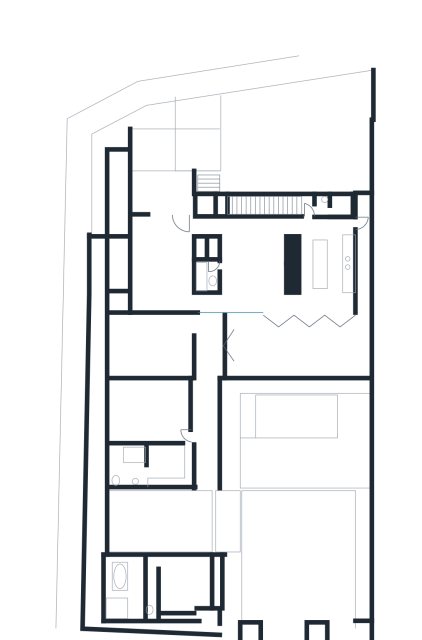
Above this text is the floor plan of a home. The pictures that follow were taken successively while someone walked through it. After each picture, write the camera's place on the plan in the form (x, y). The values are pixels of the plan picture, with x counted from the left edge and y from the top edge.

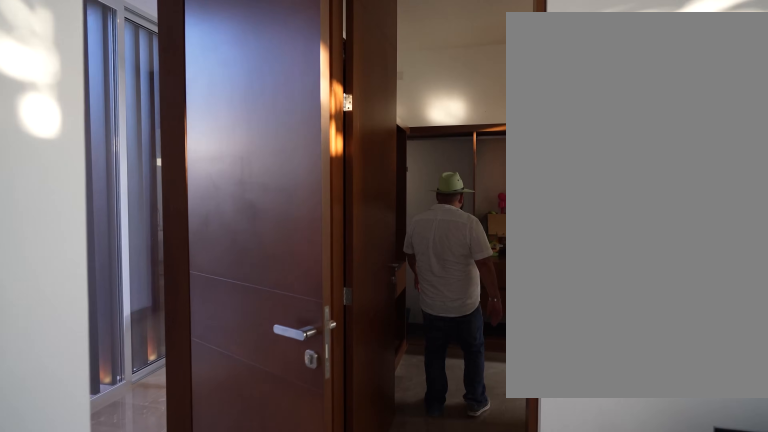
(175, 404)
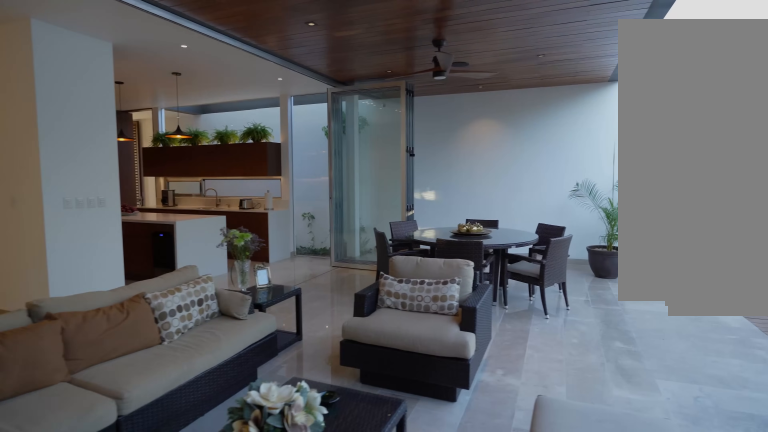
(219, 345)
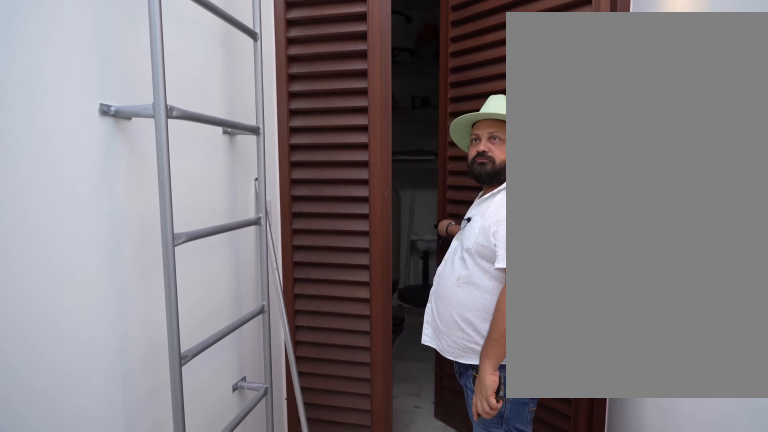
(236, 631)
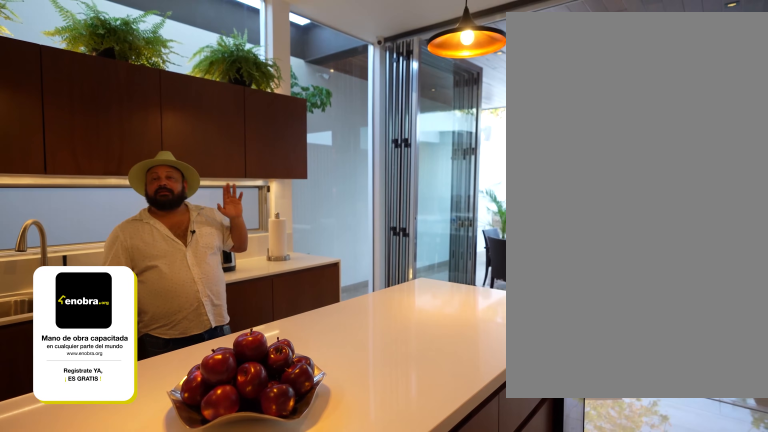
(305, 260)
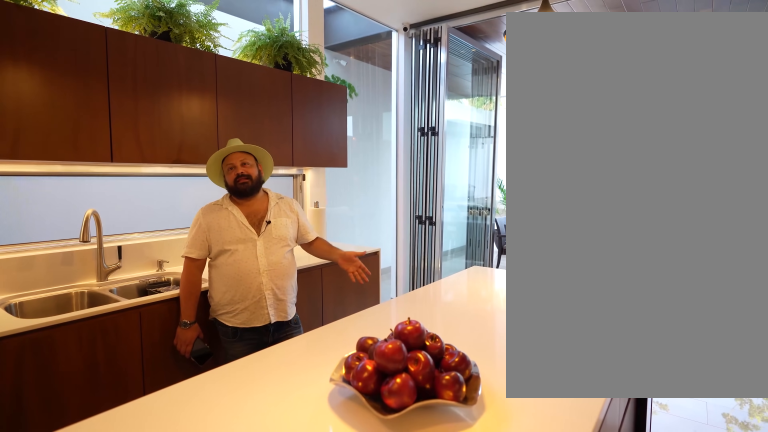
(307, 253)
